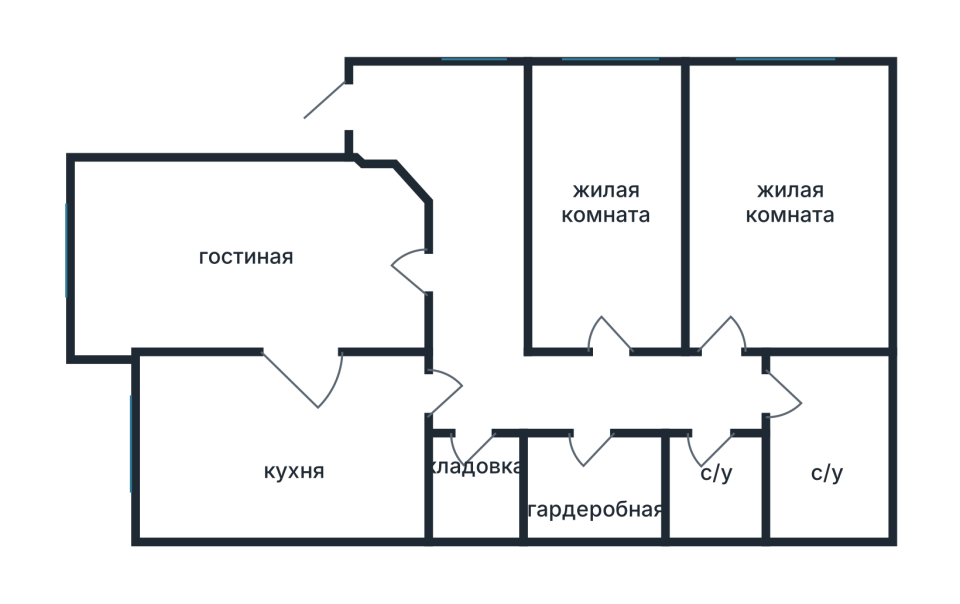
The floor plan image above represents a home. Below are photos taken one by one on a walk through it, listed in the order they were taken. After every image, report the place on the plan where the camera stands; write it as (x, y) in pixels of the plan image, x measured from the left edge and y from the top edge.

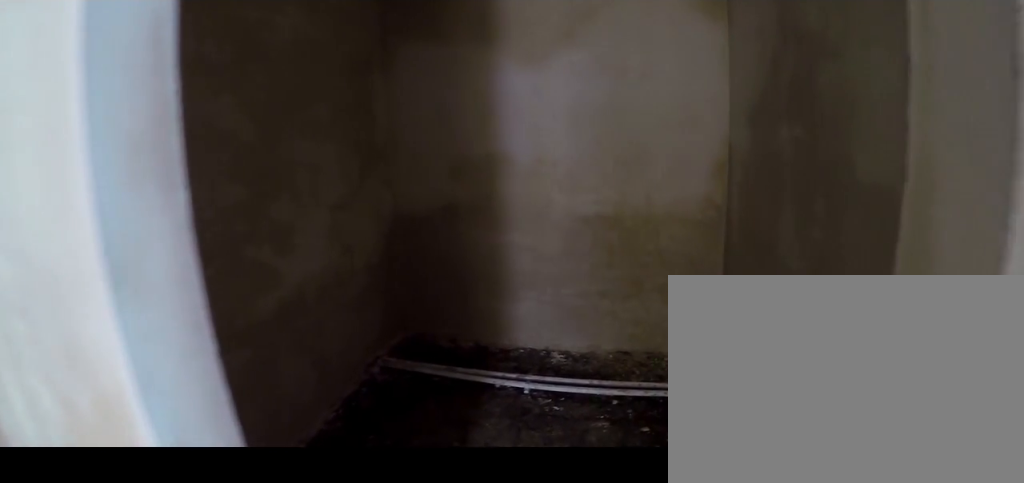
(474, 418)
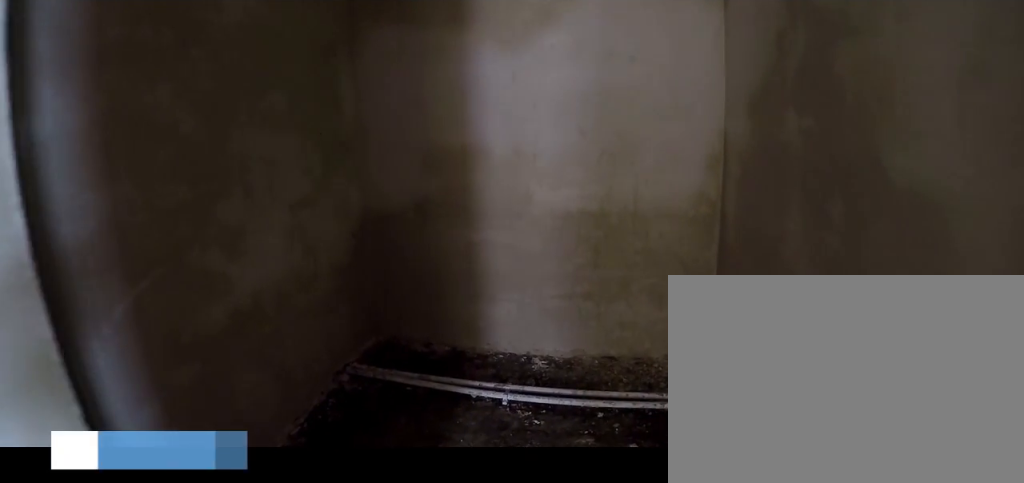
(475, 423)
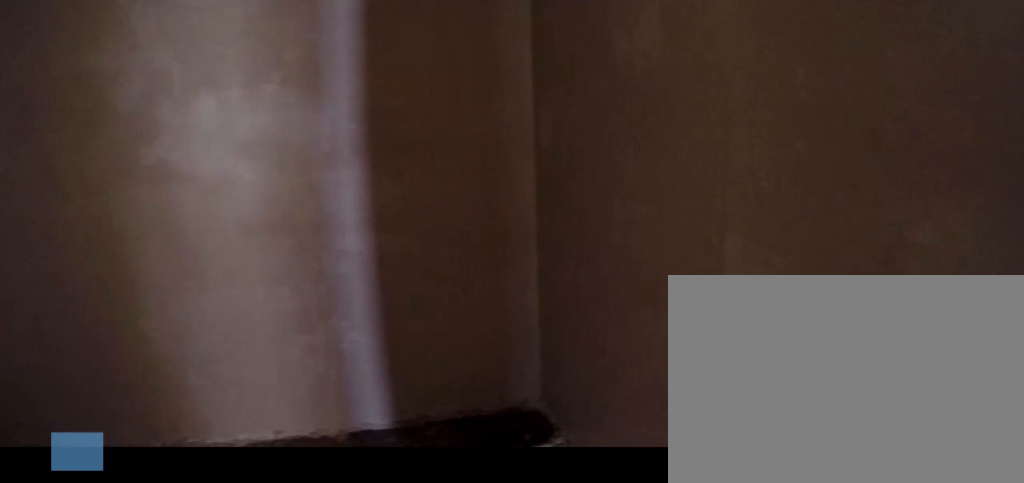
(593, 424)
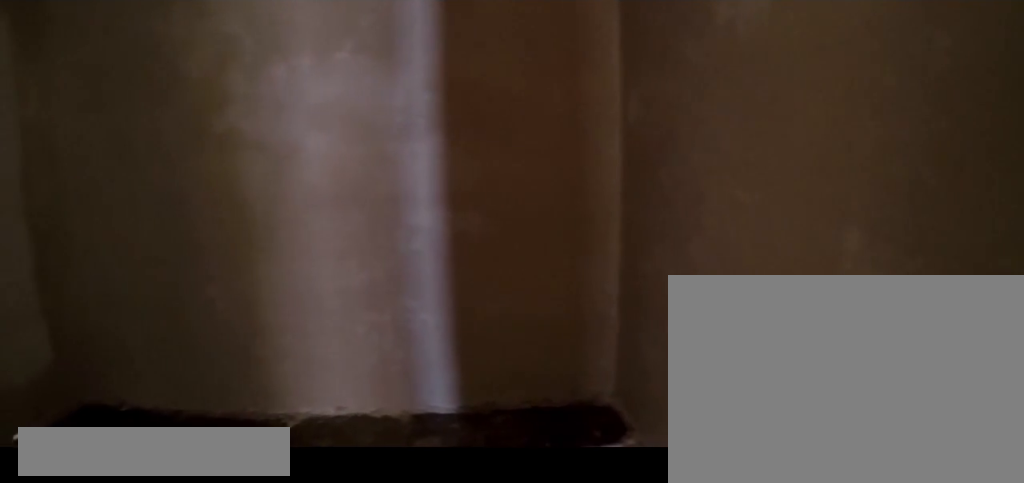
(591, 510)
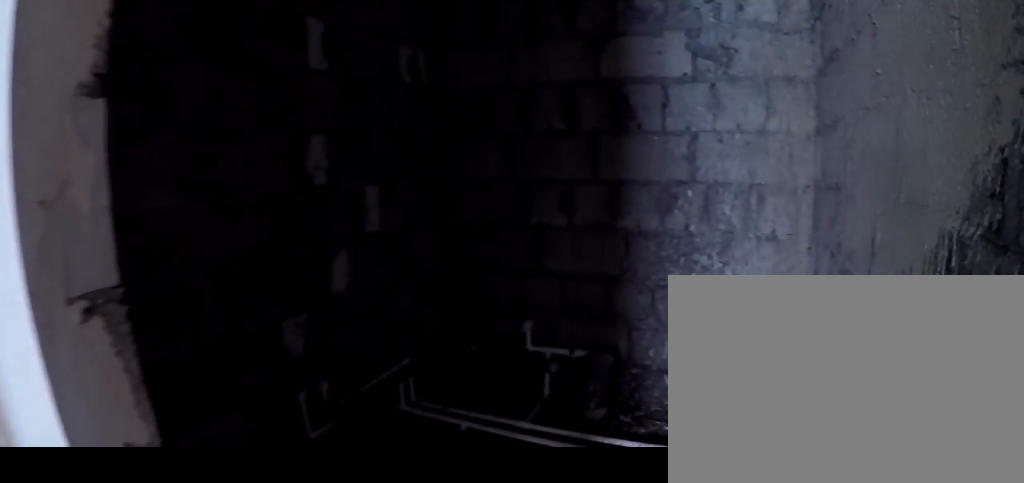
(704, 411)
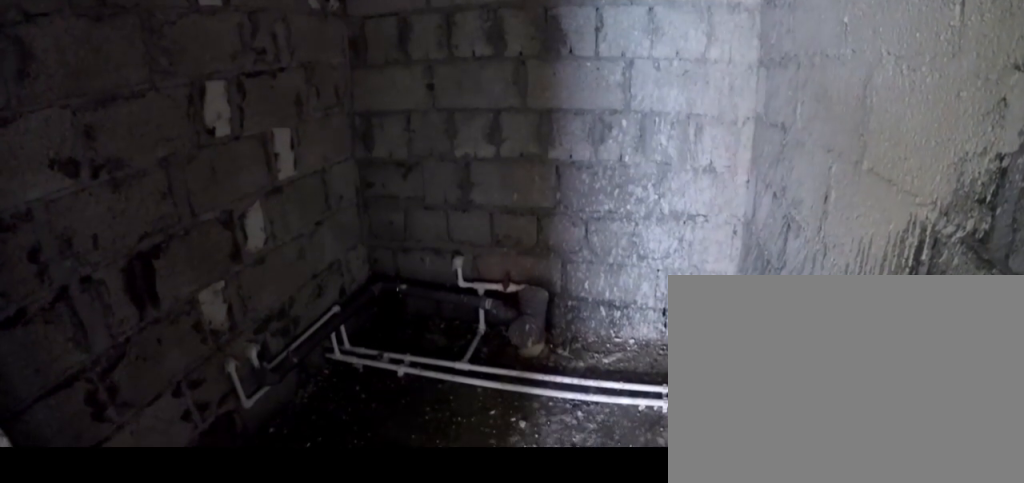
(712, 422)
